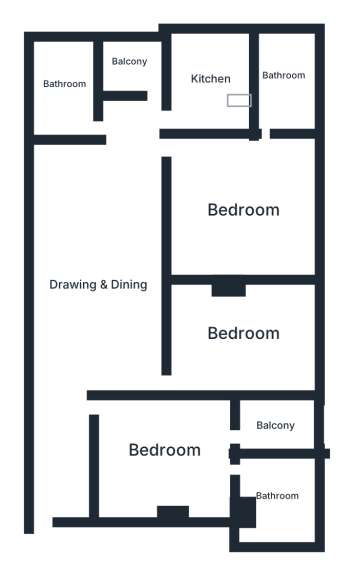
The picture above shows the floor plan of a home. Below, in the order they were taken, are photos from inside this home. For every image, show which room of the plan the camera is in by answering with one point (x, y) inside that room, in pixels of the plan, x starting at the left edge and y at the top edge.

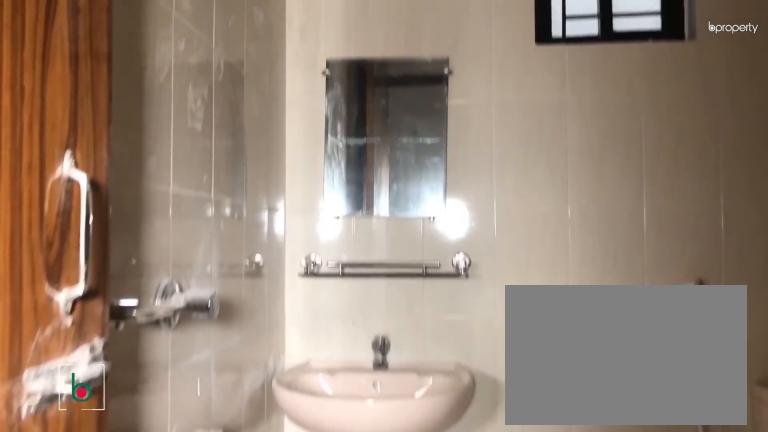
(278, 498)
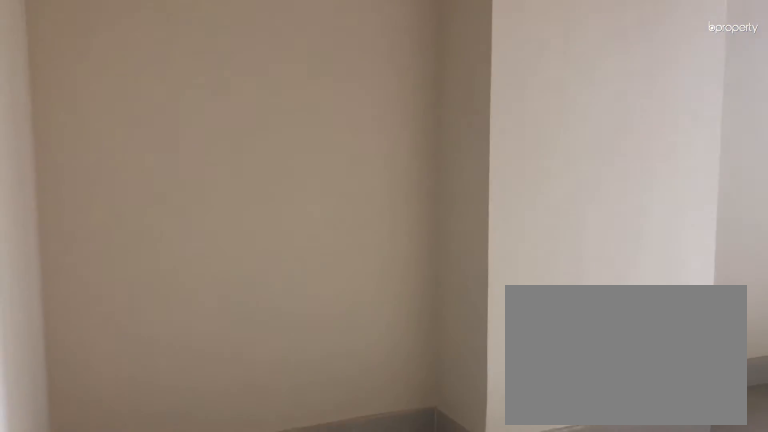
(244, 332)
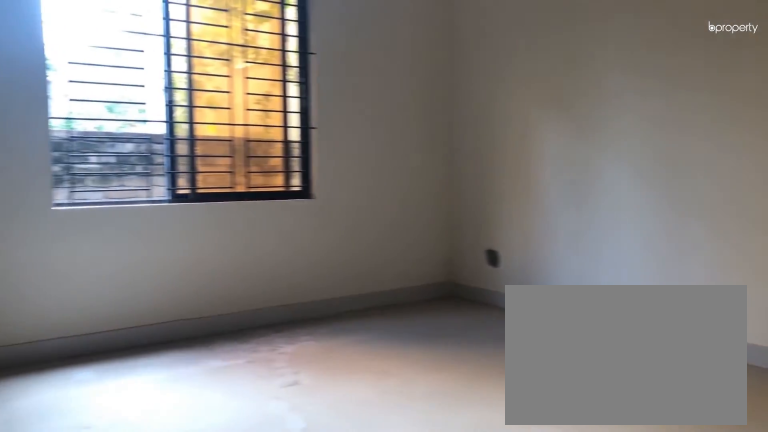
(246, 207)
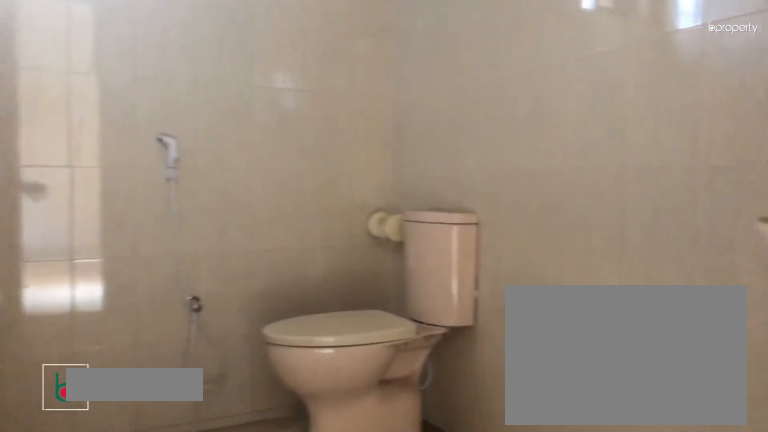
(284, 75)
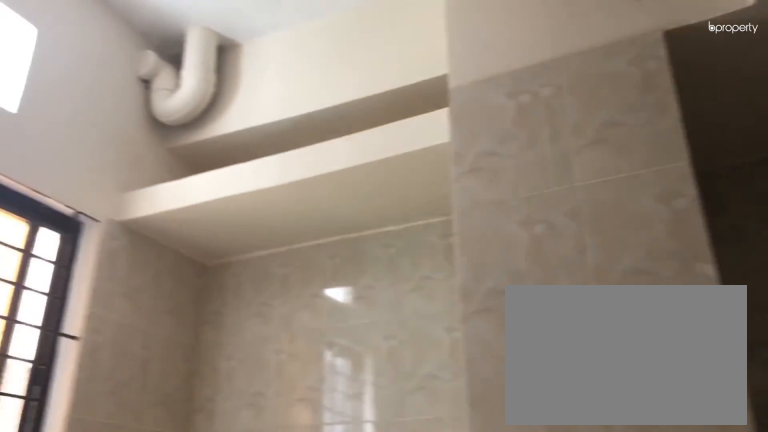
(213, 77)
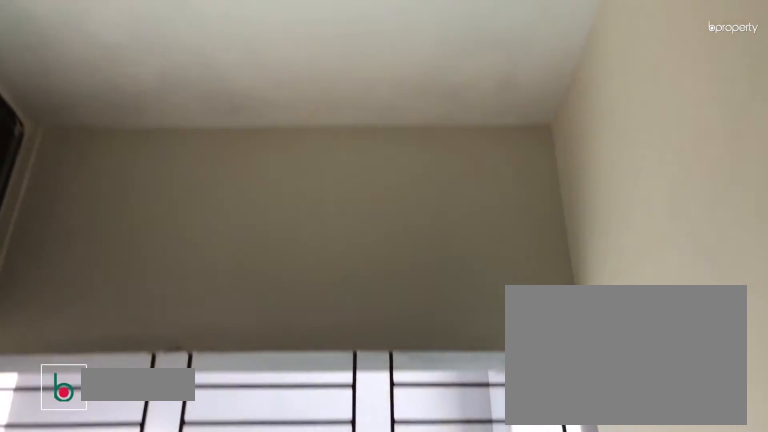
(136, 57)
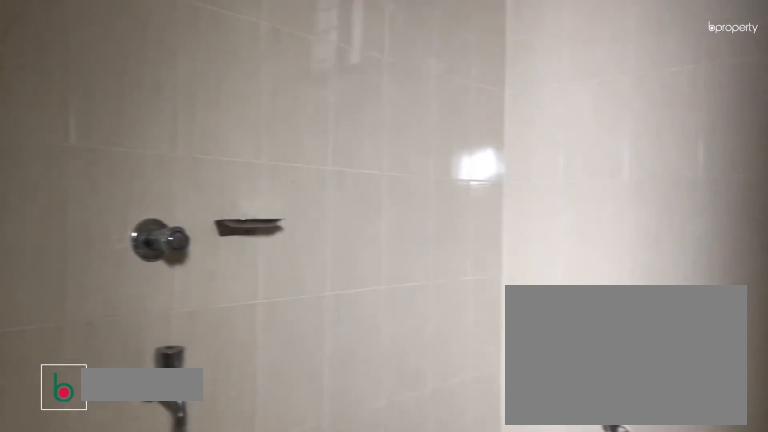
(64, 81)
